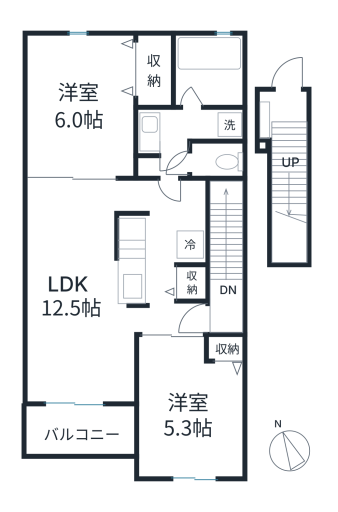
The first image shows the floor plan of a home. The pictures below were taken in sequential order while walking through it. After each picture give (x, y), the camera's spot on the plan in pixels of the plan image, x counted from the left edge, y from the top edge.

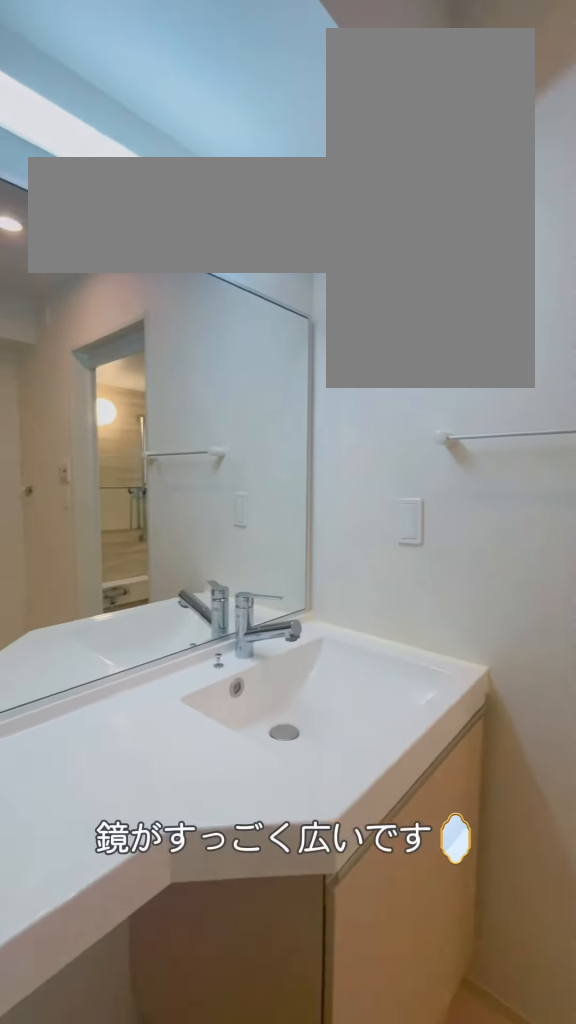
(172, 156)
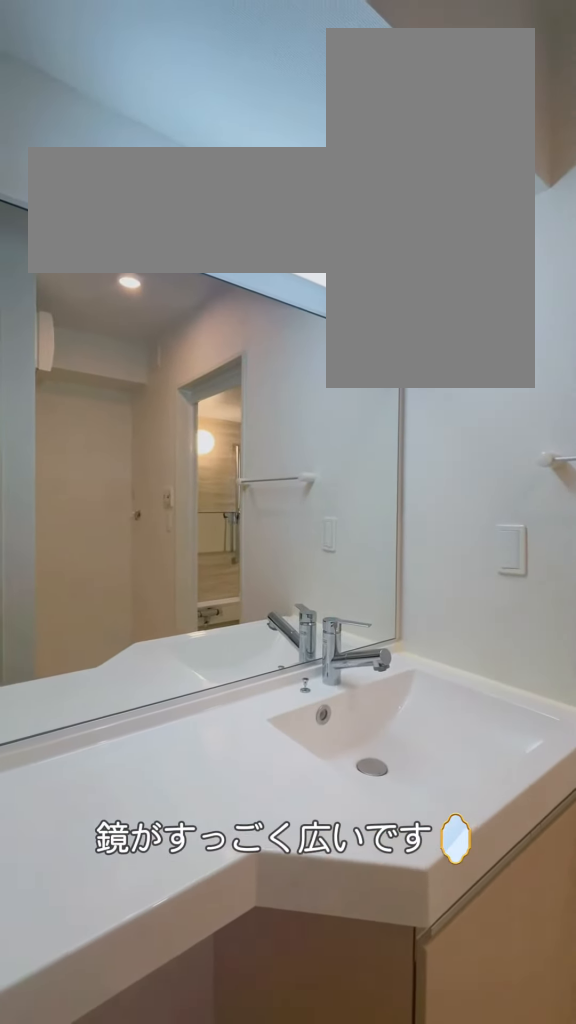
(172, 156)
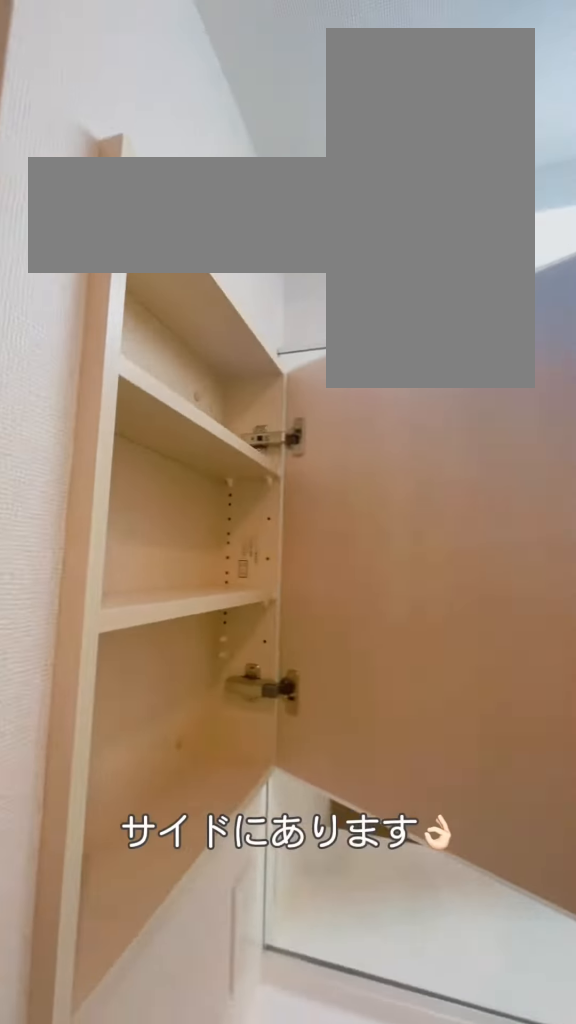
(171, 155)
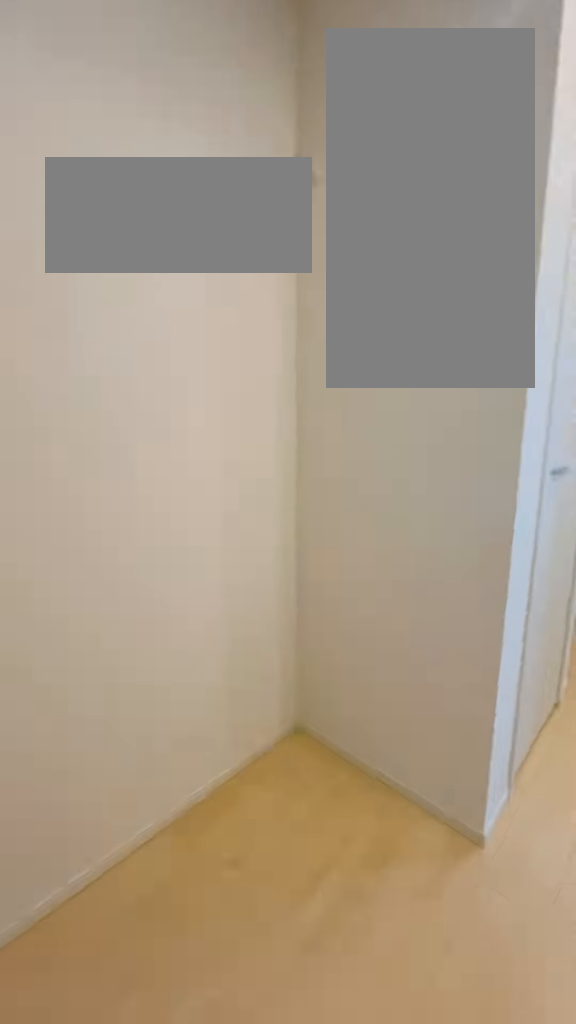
(161, 219)
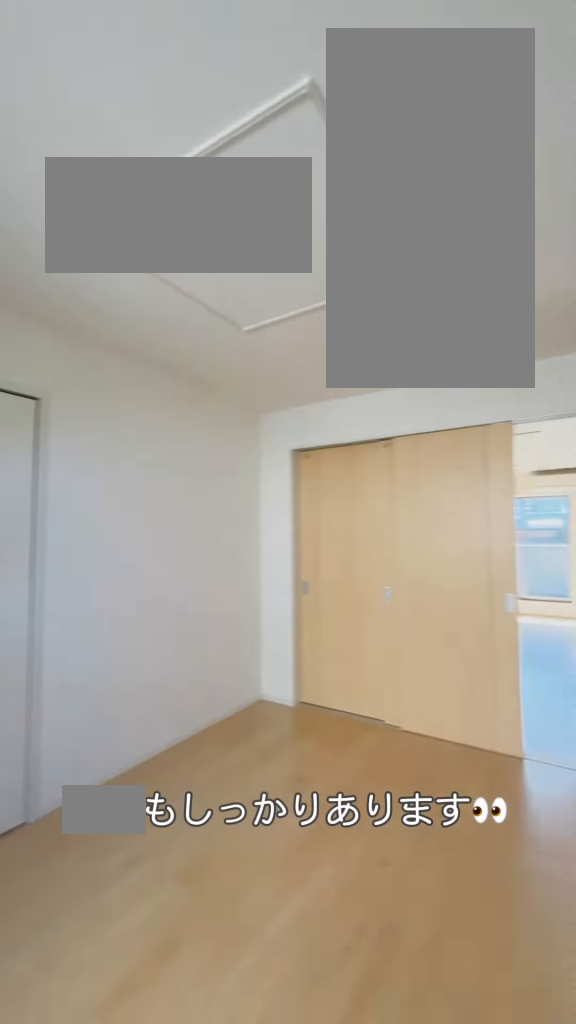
(44, 59)
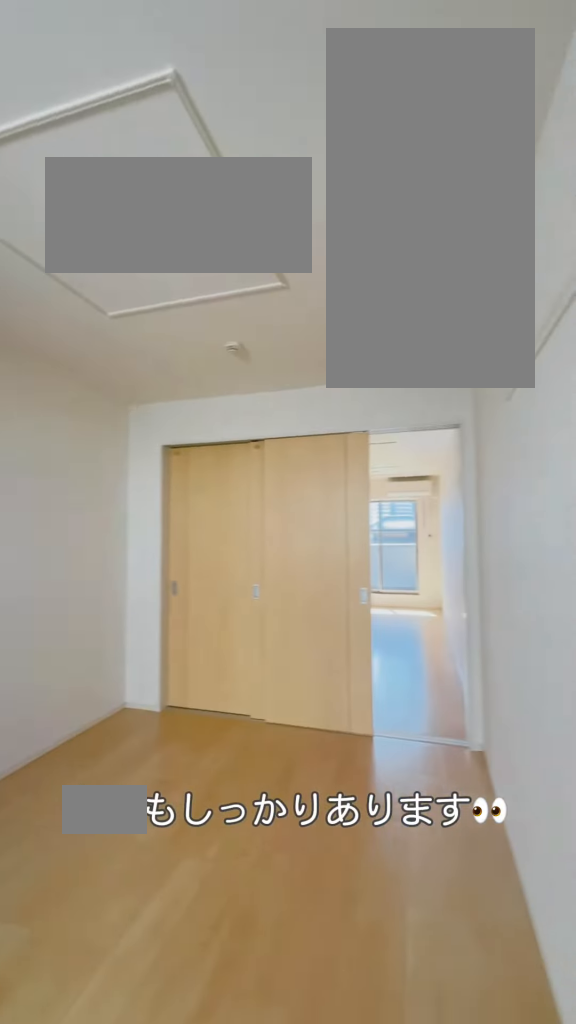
(44, 59)
